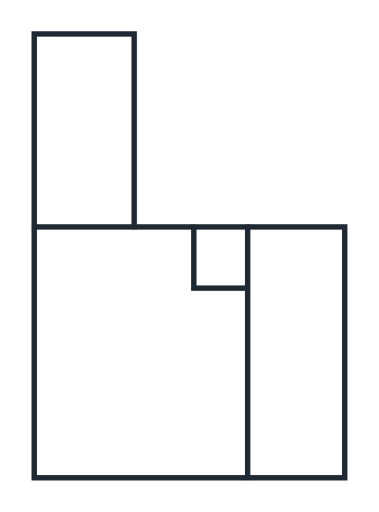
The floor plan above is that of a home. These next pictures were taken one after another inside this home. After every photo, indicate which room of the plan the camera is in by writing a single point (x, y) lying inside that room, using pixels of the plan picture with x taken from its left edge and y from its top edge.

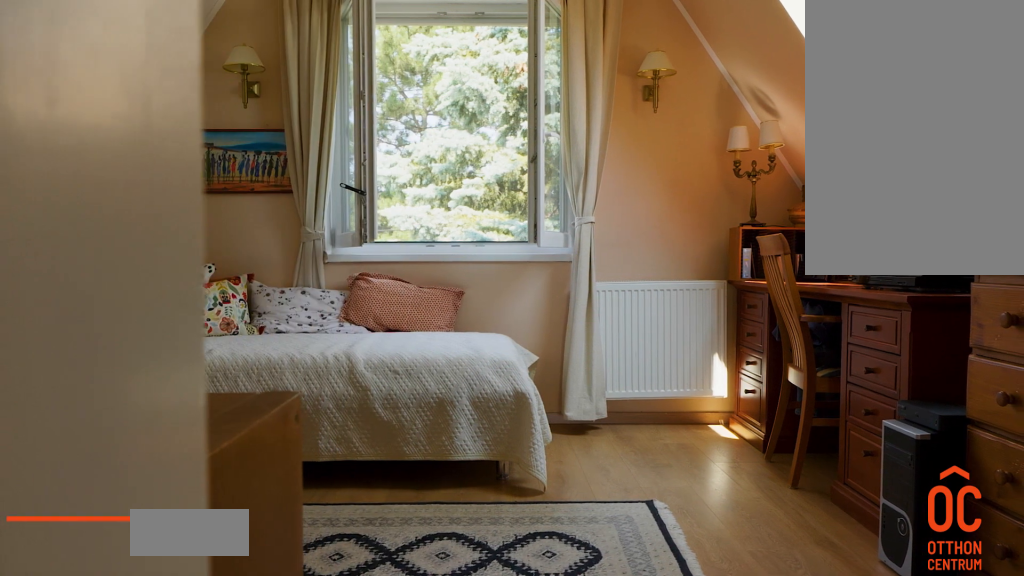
(98, 130)
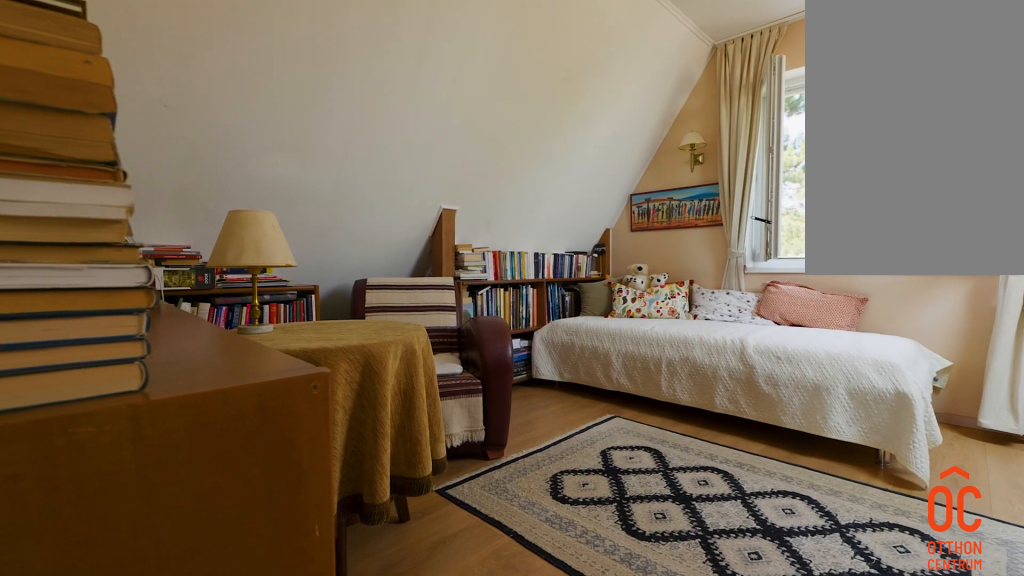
(98, 130)
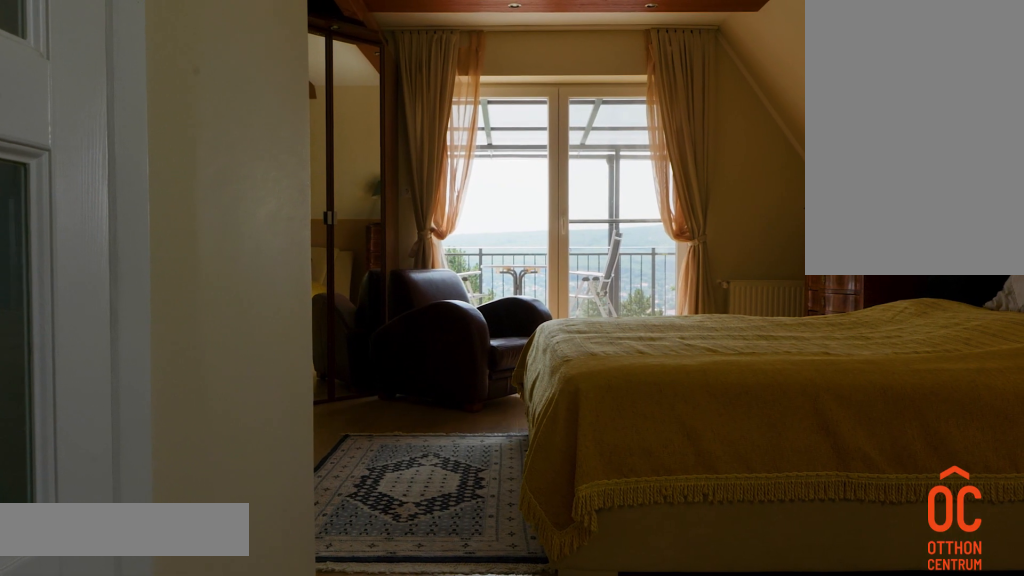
(98, 378)
